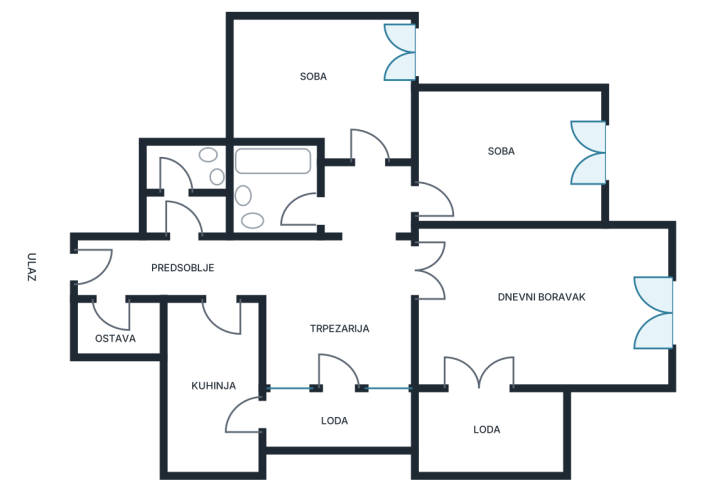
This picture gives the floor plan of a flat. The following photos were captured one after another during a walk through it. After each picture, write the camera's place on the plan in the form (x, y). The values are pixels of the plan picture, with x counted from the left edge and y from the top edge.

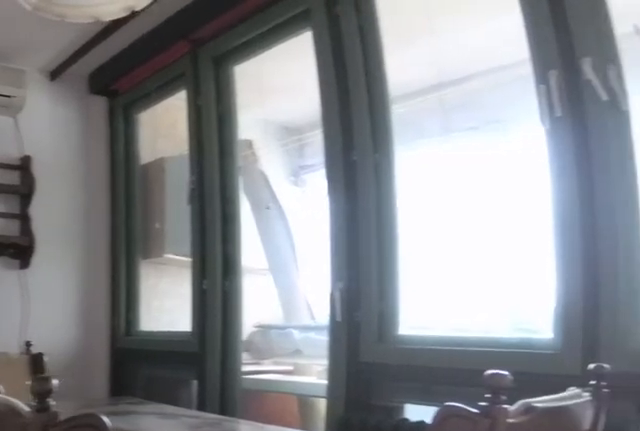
(250, 265)
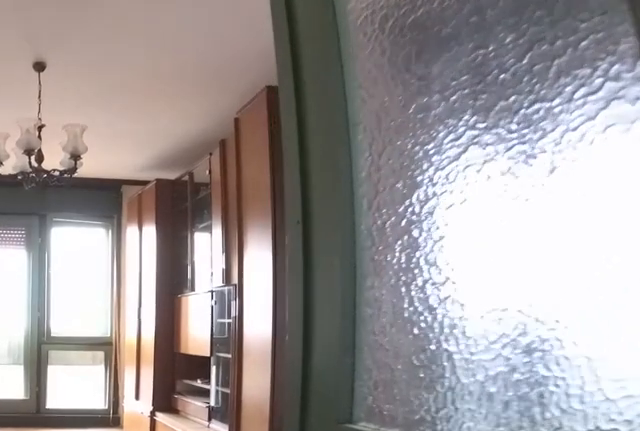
(348, 270)
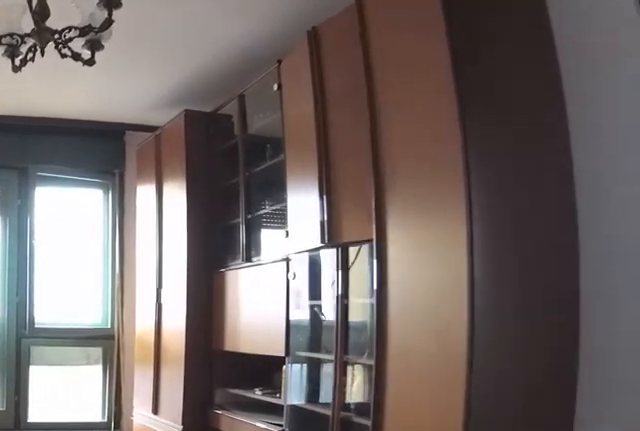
(441, 278)
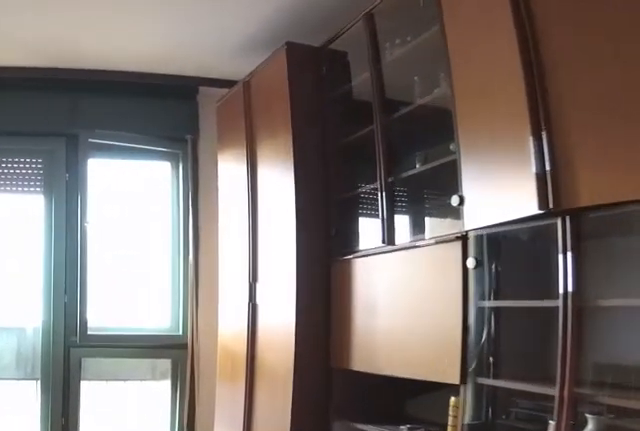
(474, 285)
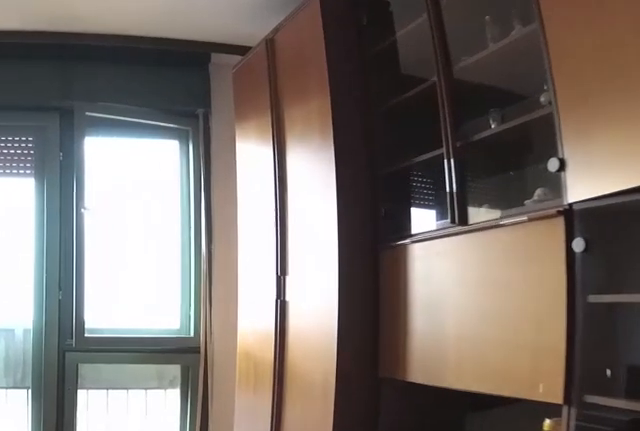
(490, 288)
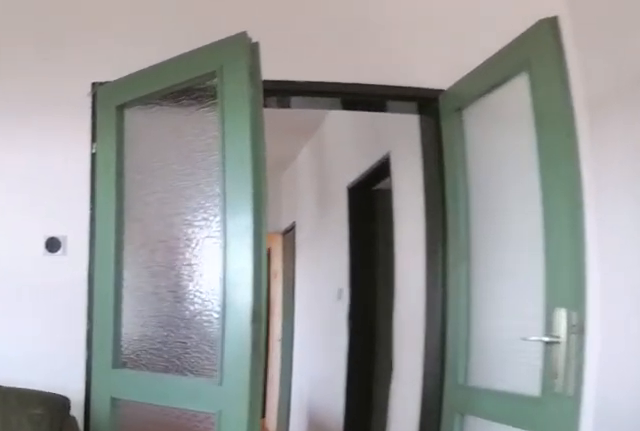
(513, 315)
